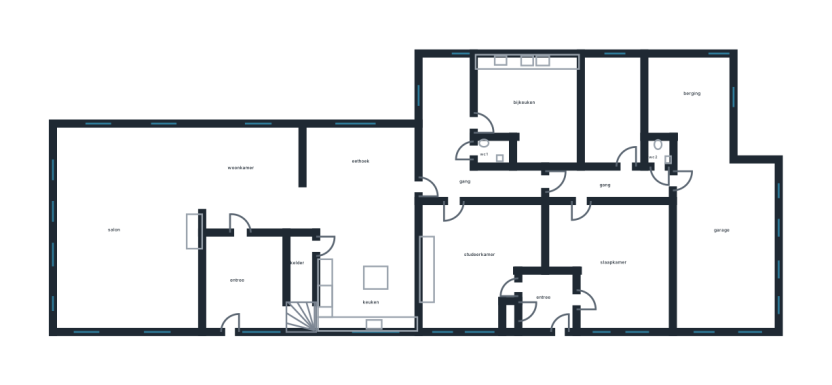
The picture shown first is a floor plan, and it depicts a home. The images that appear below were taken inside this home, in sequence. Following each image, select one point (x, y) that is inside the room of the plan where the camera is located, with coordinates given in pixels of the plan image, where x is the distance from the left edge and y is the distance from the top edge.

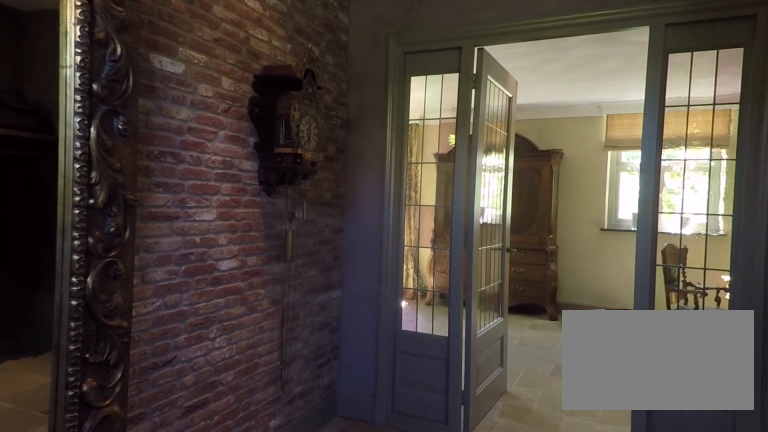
(246, 282)
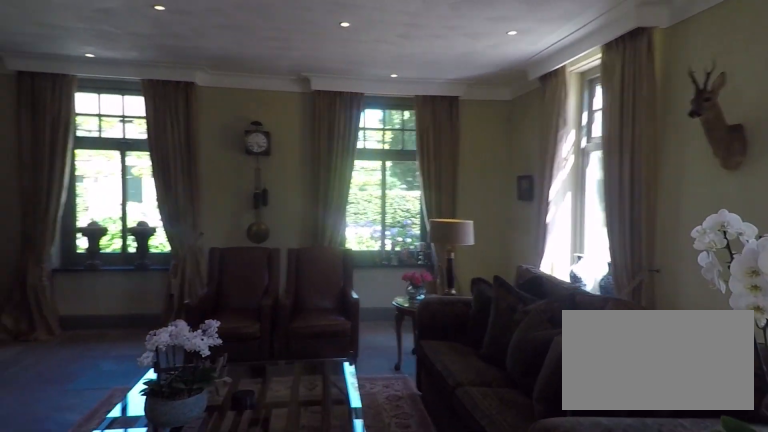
(165, 214)
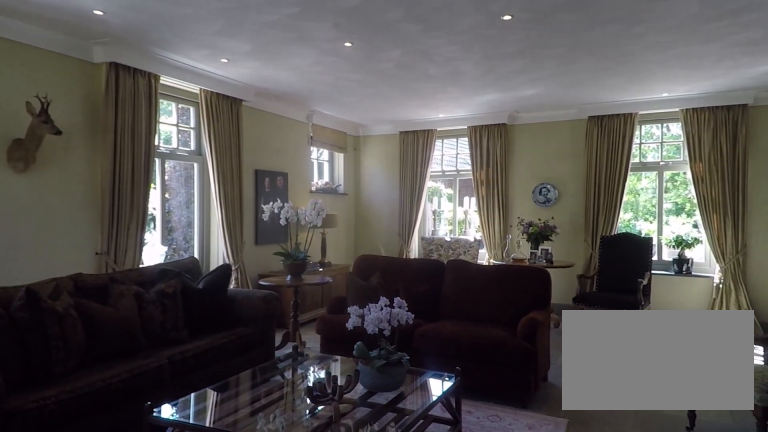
(165, 214)
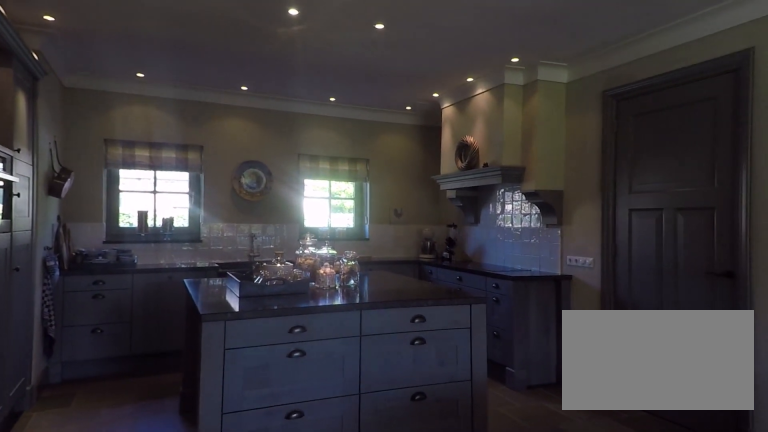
(364, 226)
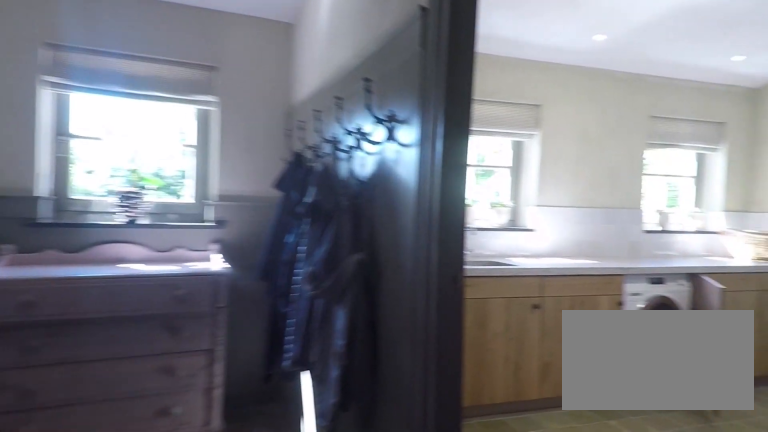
(447, 165)
